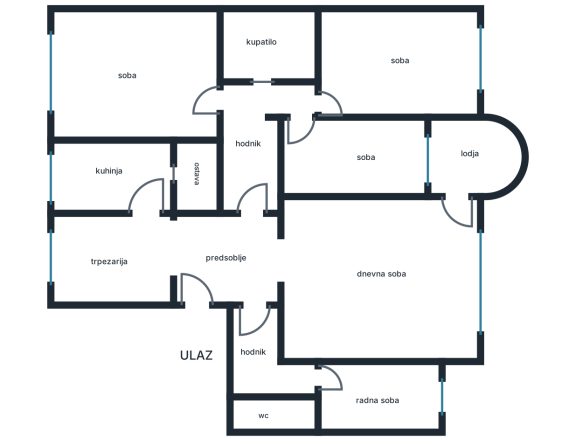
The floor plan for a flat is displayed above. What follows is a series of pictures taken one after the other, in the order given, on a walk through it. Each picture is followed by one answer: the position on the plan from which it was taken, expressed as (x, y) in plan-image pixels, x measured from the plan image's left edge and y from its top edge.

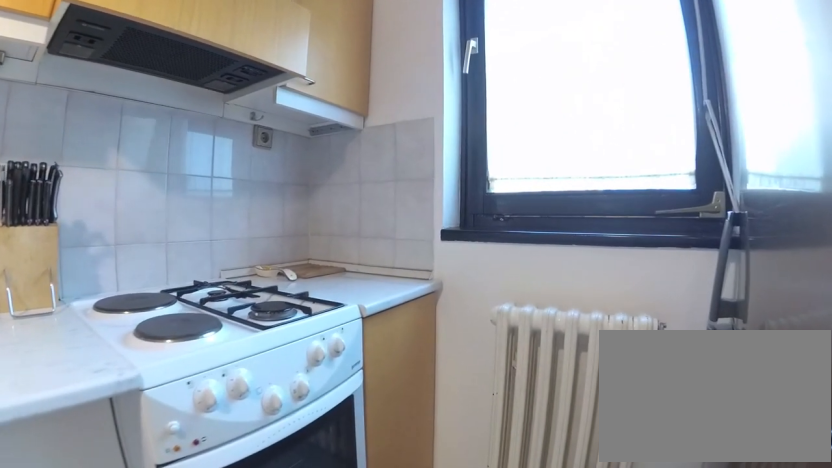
(119, 177)
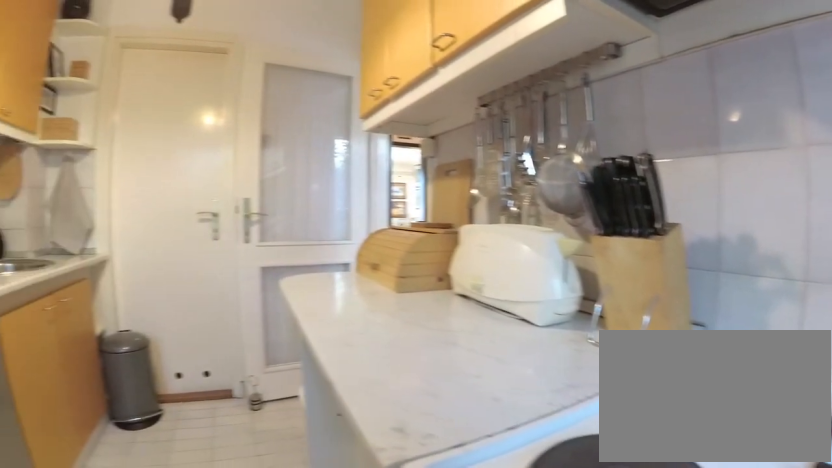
(64, 163)
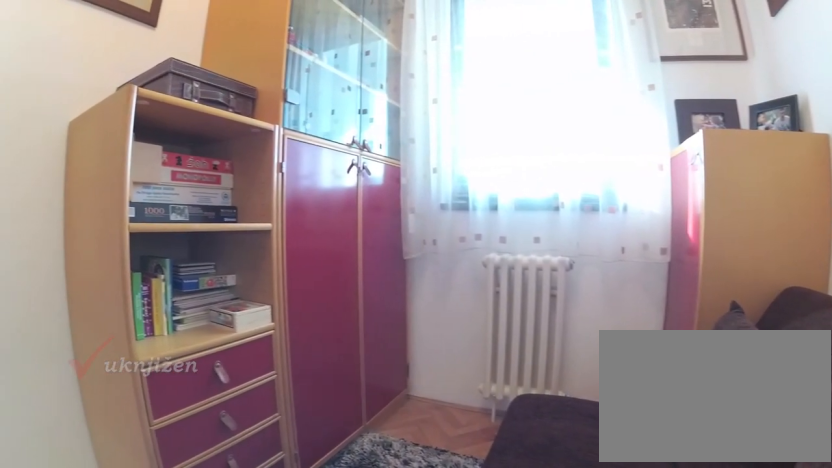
(317, 164)
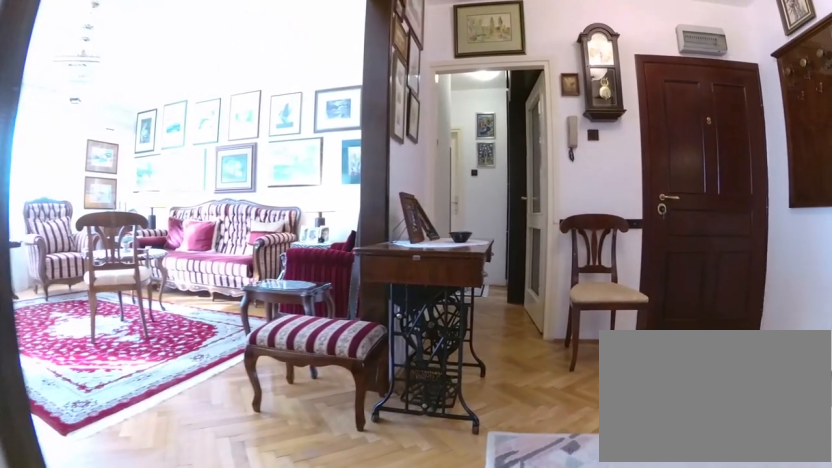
(251, 188)
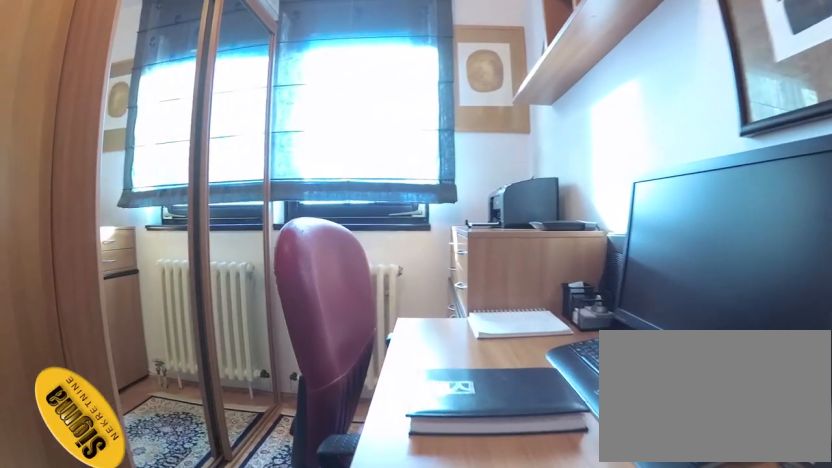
(322, 386)
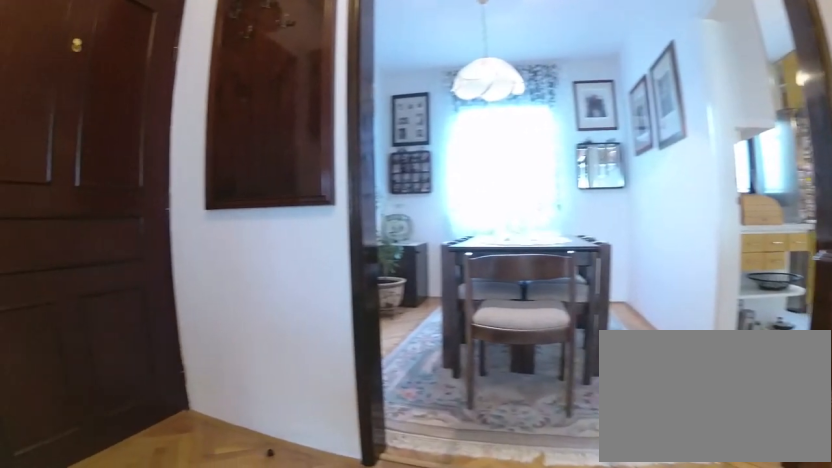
(227, 259)
